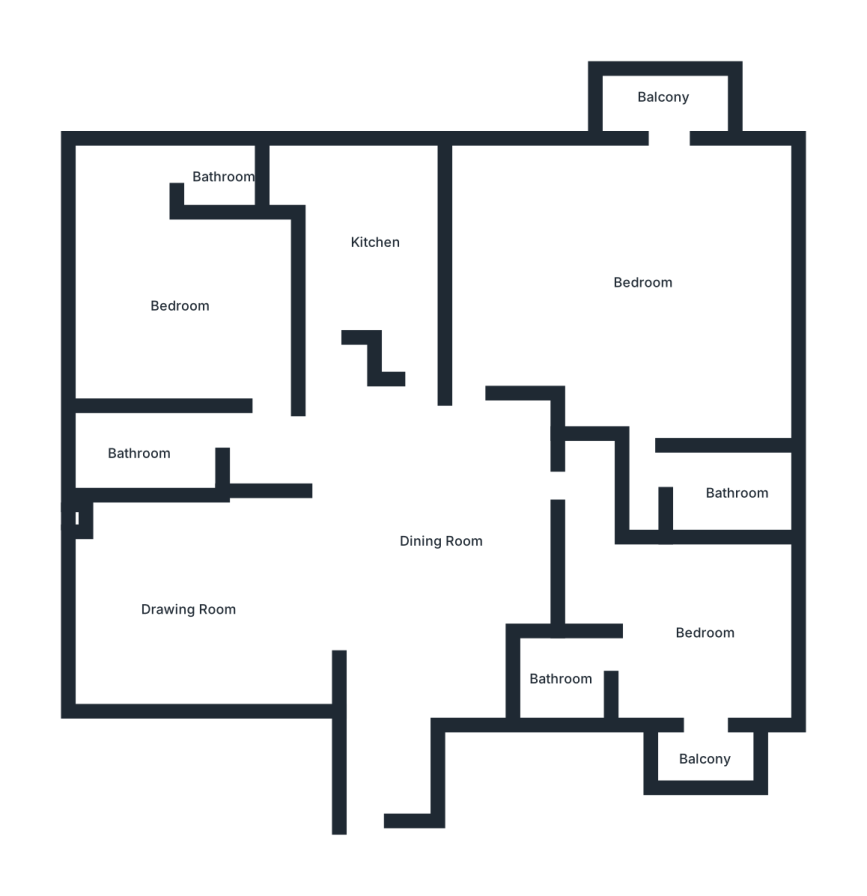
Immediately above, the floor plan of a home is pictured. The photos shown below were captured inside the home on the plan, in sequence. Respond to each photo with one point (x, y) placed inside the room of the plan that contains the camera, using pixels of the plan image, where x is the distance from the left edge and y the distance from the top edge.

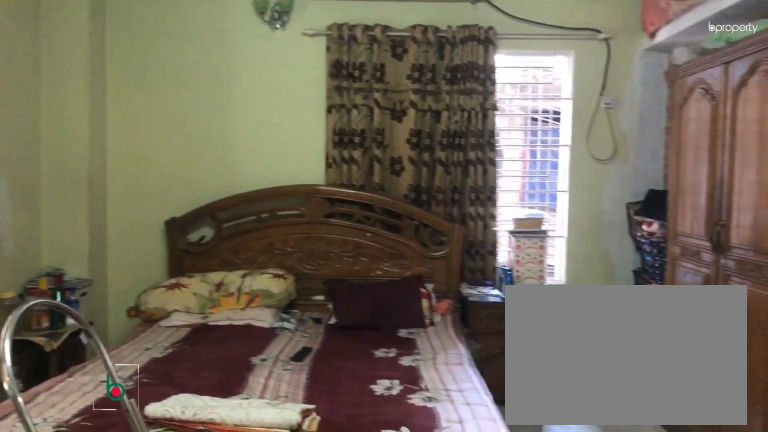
(645, 282)
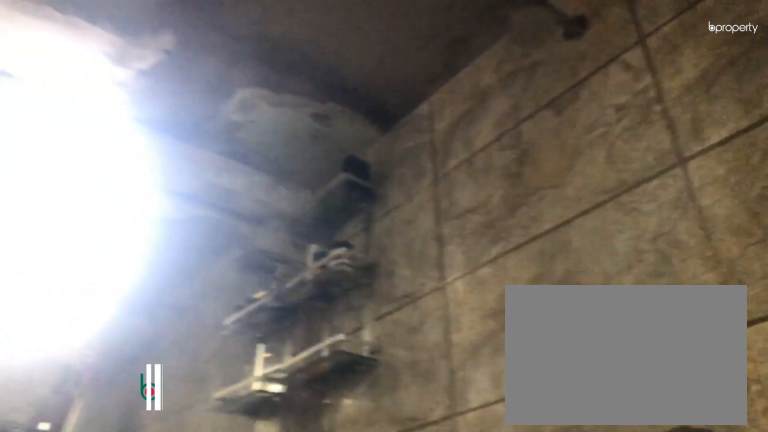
(738, 490)
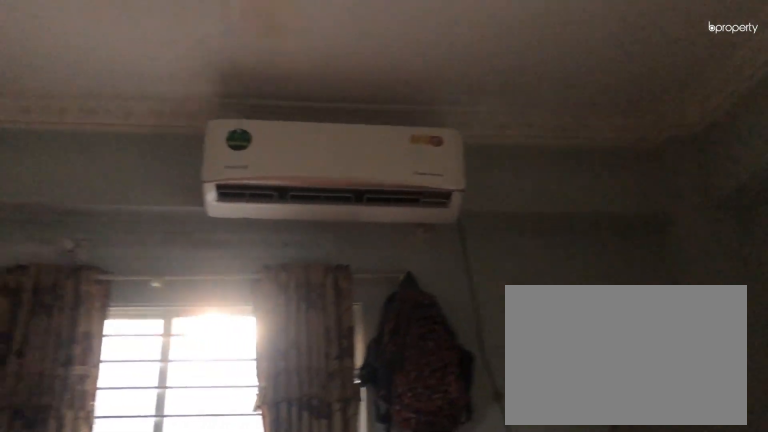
(707, 632)
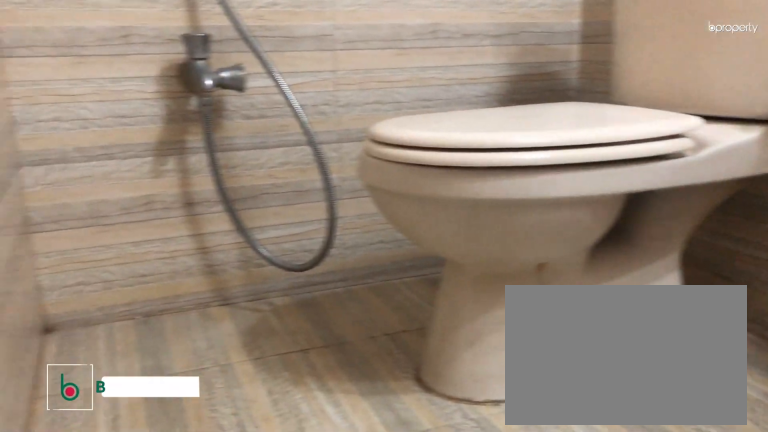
(561, 678)
